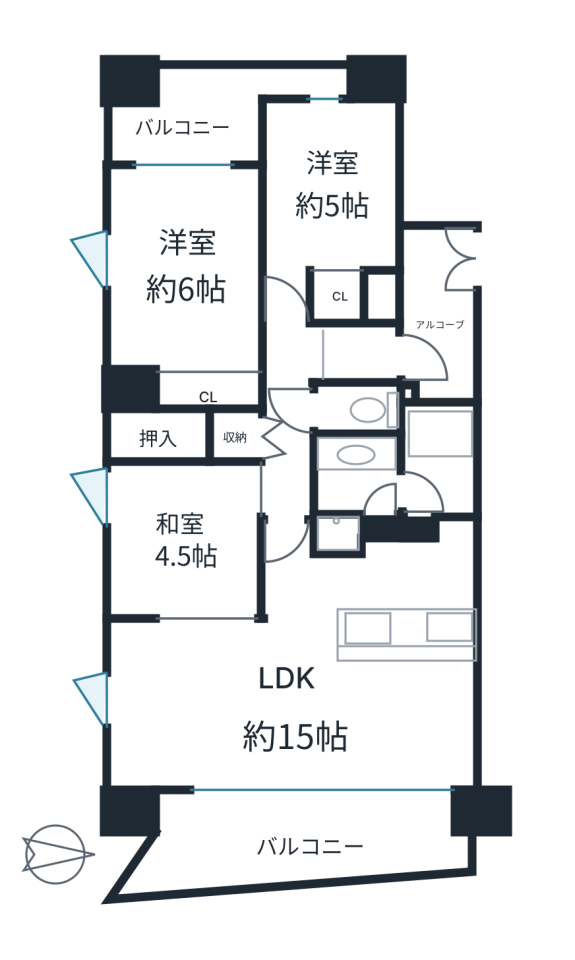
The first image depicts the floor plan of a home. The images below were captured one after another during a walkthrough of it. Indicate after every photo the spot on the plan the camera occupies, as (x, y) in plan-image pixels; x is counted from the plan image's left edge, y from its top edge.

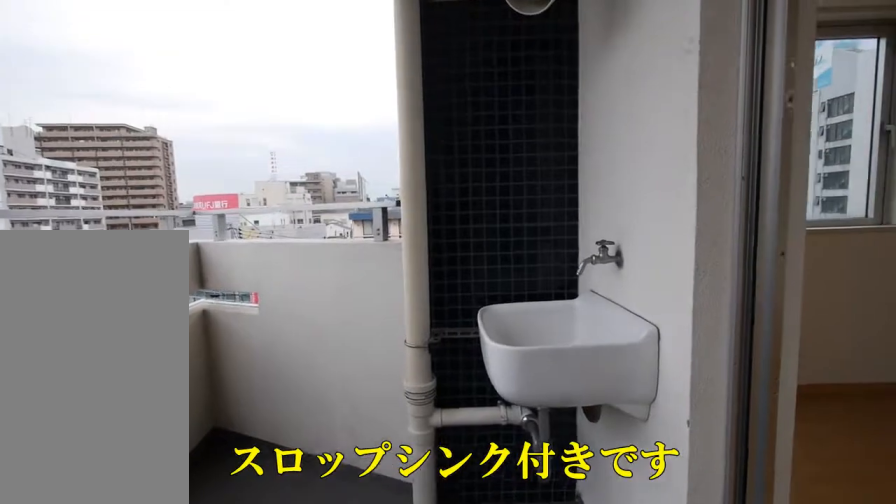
(187, 842)
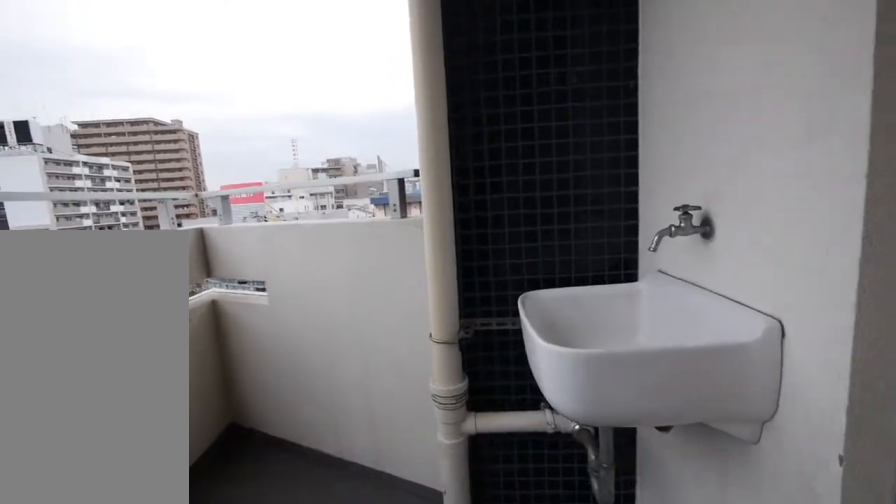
(187, 842)
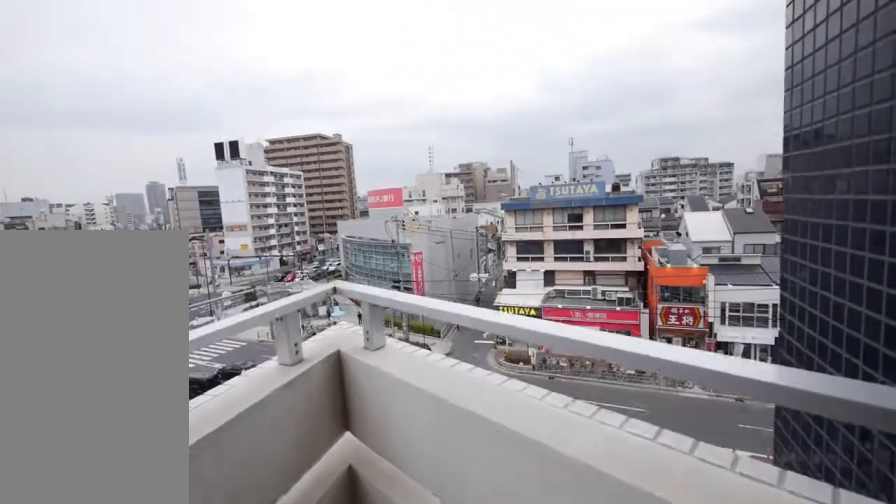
(187, 839)
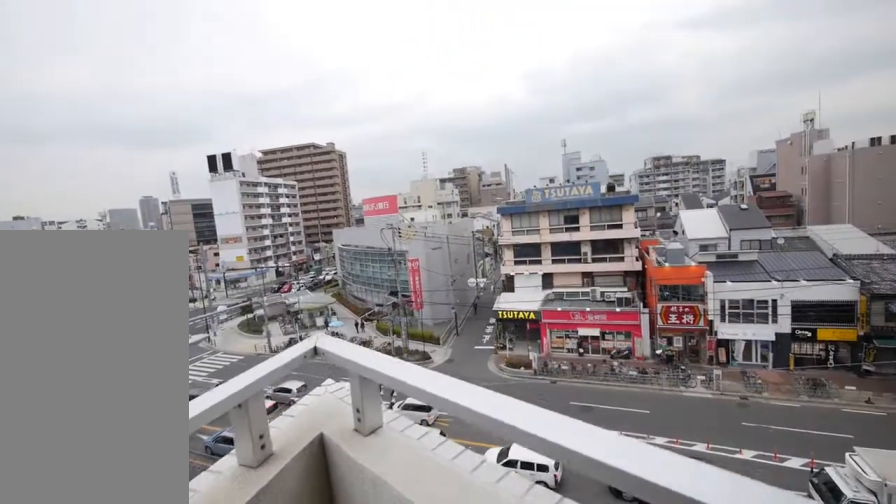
(186, 839)
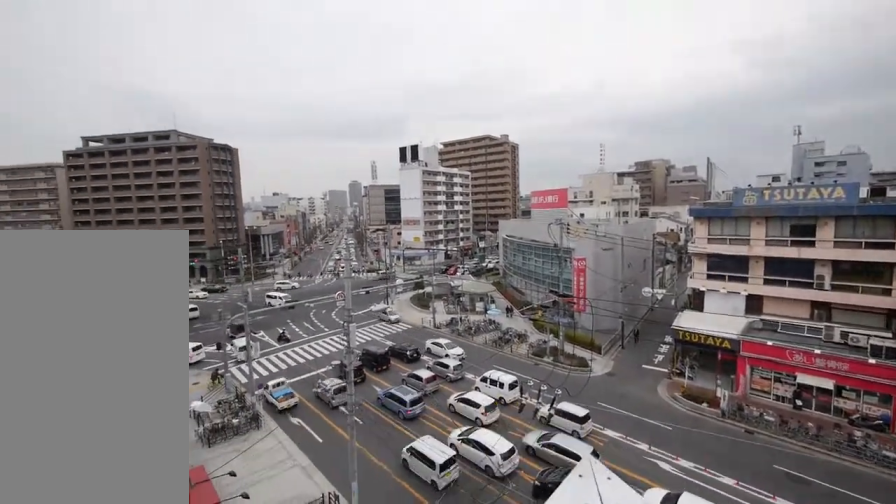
(187, 842)
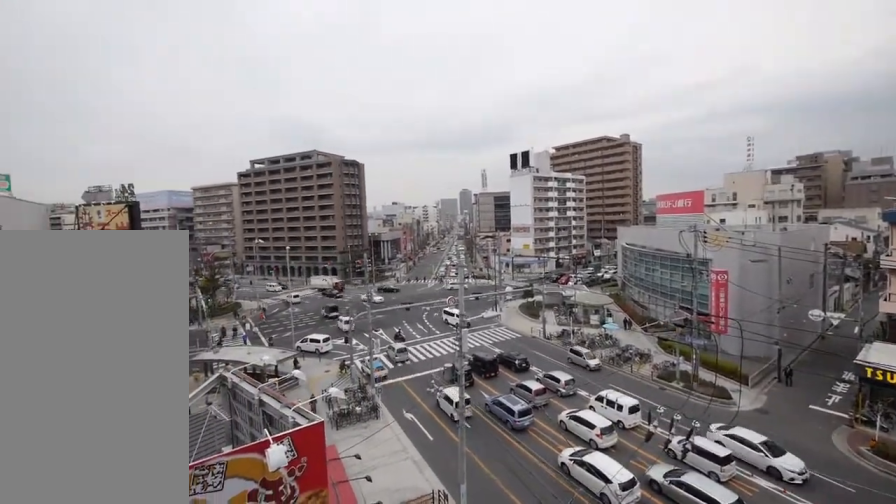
(188, 843)
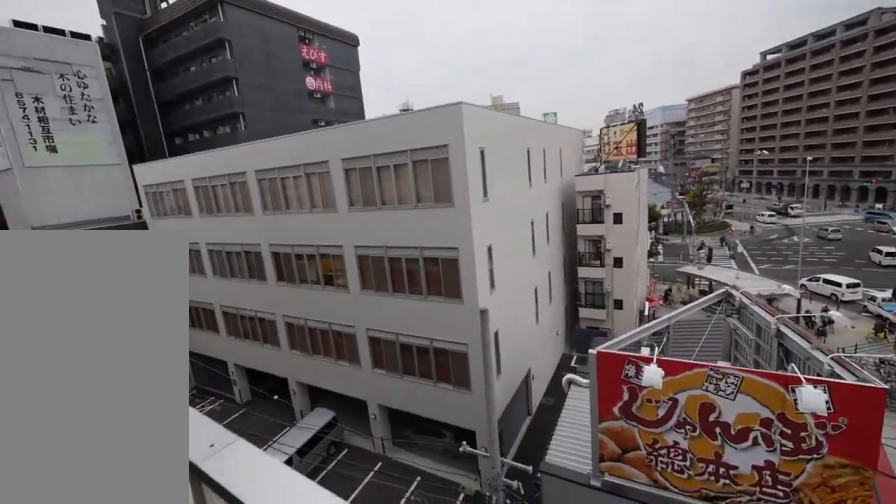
(187, 842)
